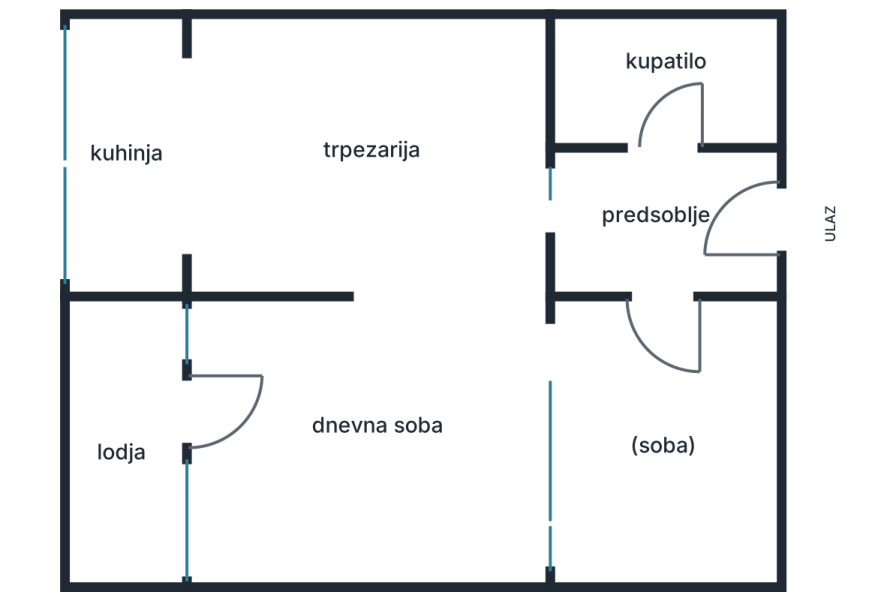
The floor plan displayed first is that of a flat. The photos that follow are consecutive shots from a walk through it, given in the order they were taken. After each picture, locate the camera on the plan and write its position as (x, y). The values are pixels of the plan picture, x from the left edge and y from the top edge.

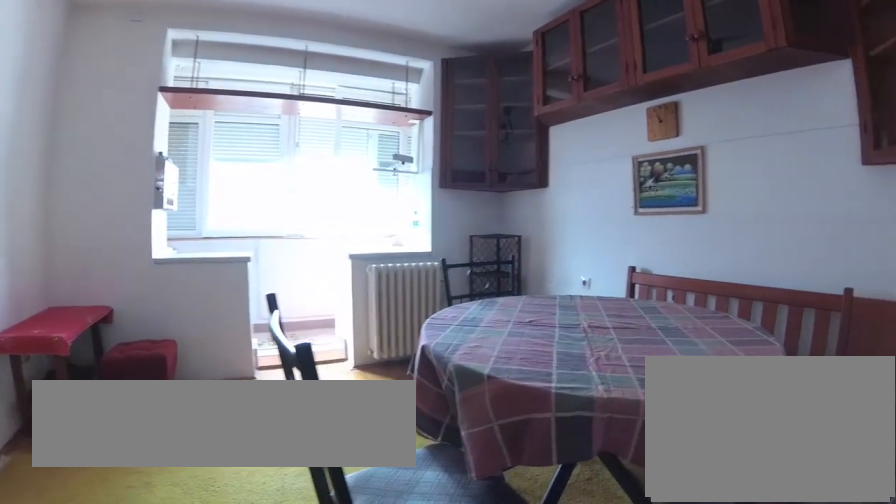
(550, 225)
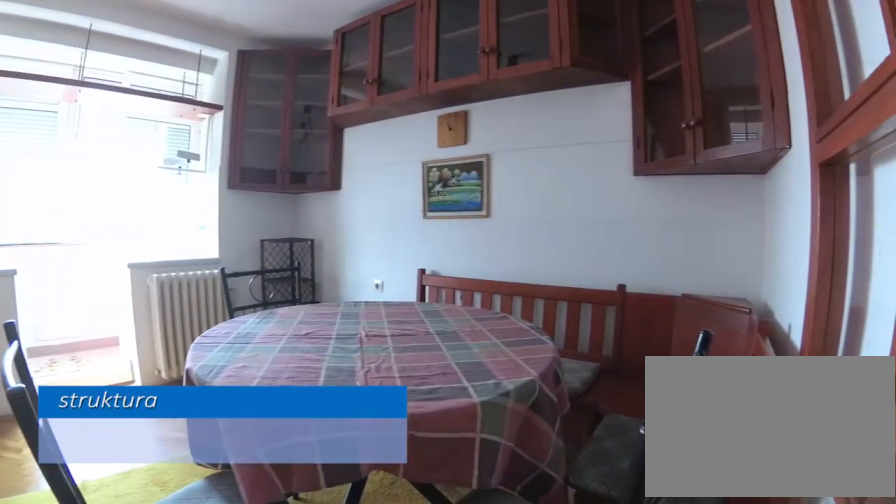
(545, 227)
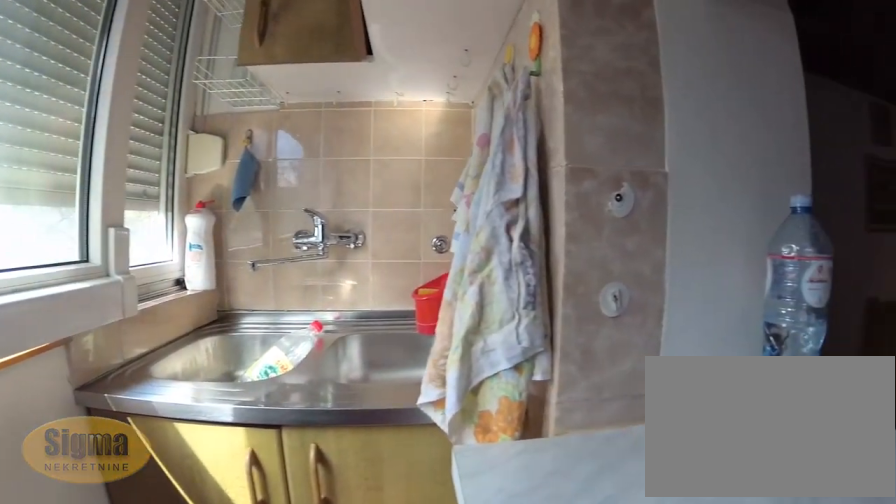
(132, 203)
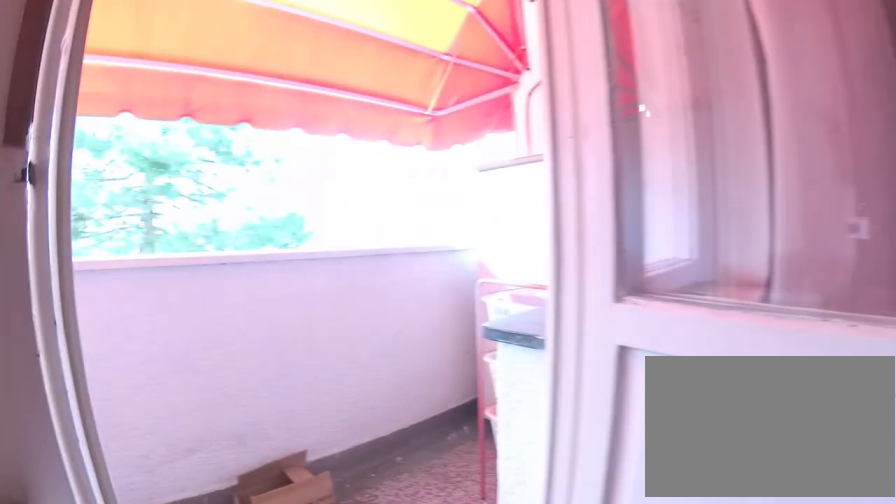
(239, 451)
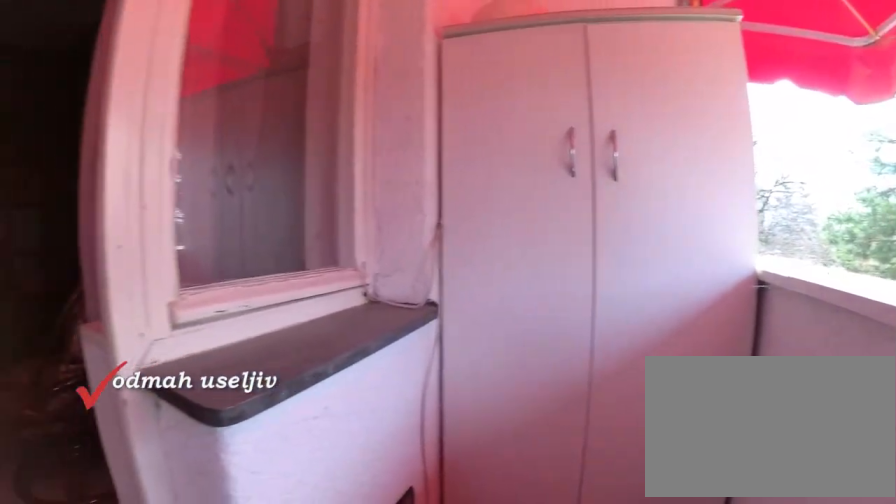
(132, 397)
